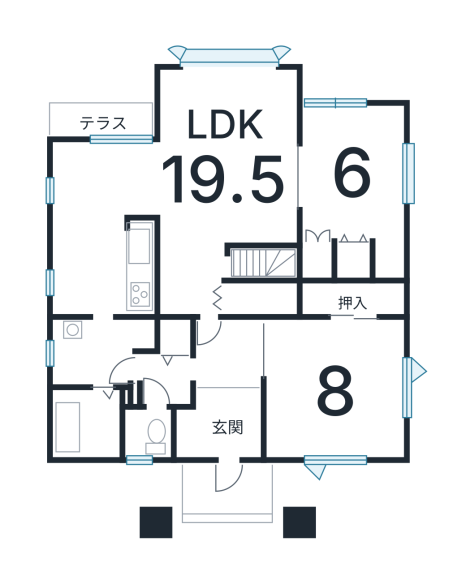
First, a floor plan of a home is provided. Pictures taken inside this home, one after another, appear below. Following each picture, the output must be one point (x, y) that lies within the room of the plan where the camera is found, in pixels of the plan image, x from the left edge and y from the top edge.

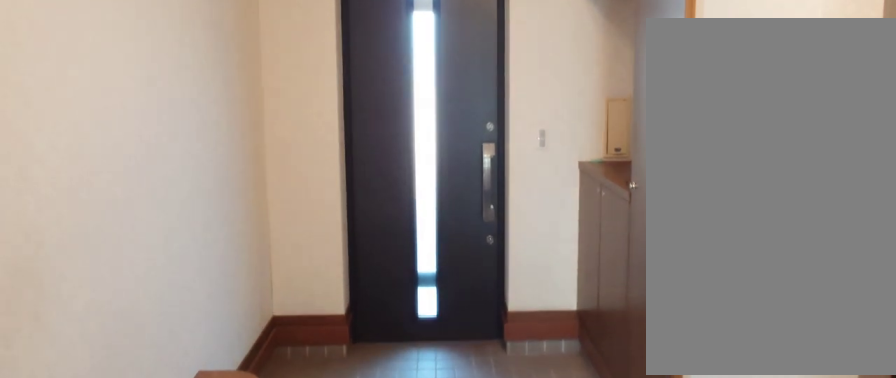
(220, 428)
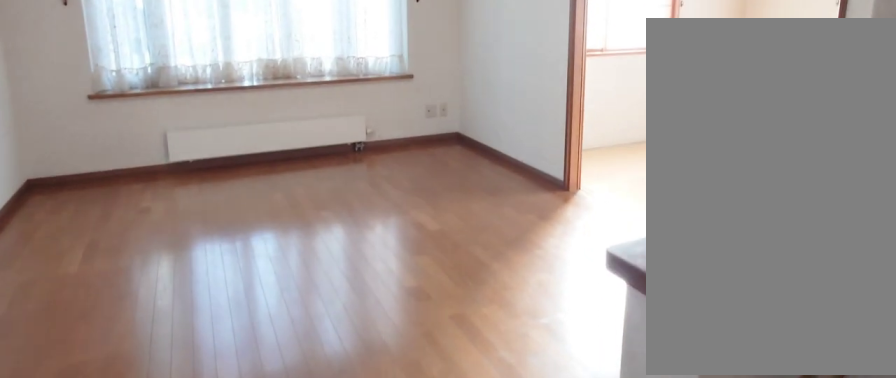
(227, 183)
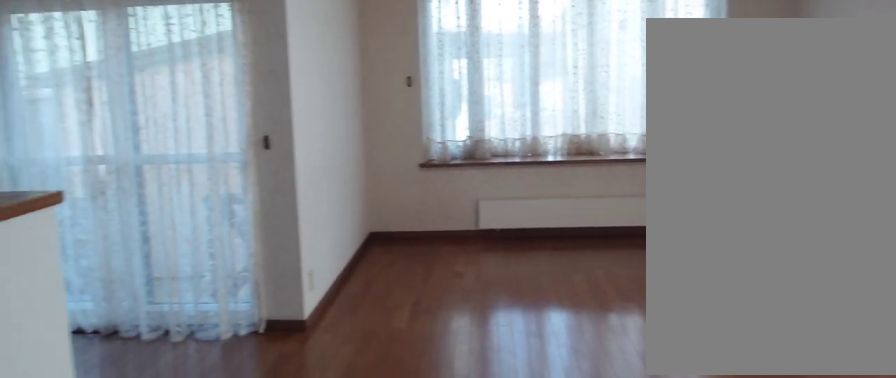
(227, 183)
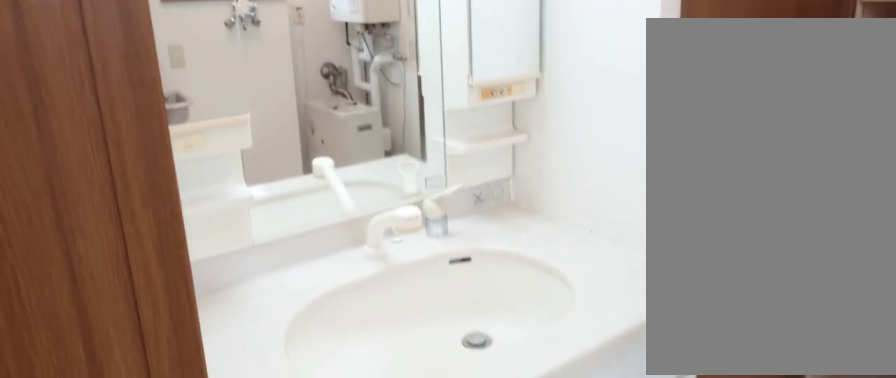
(91, 347)
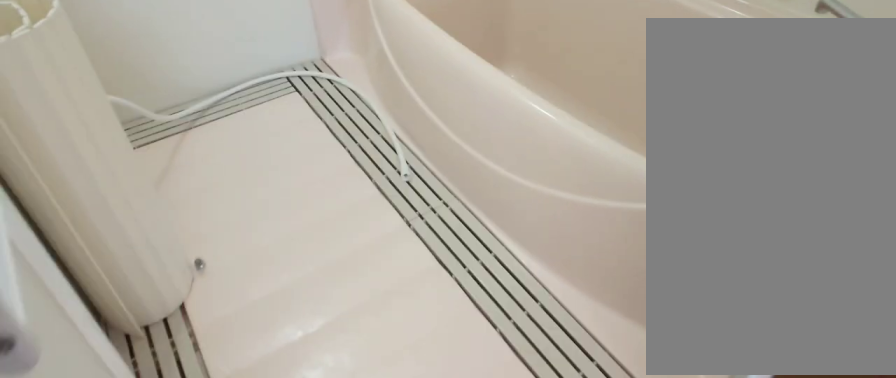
(76, 433)
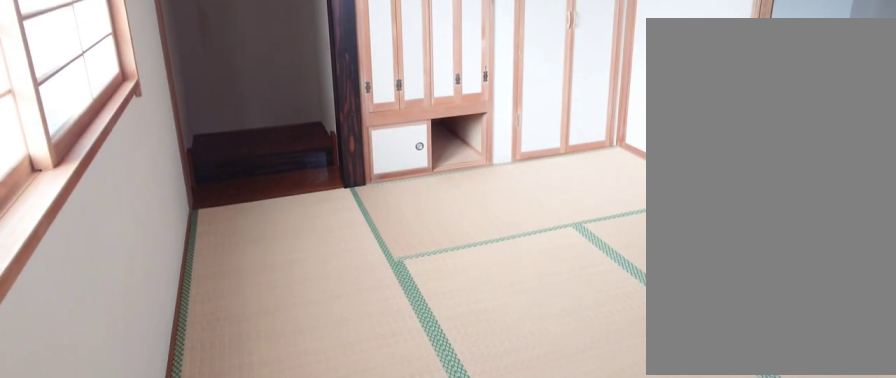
(344, 181)
